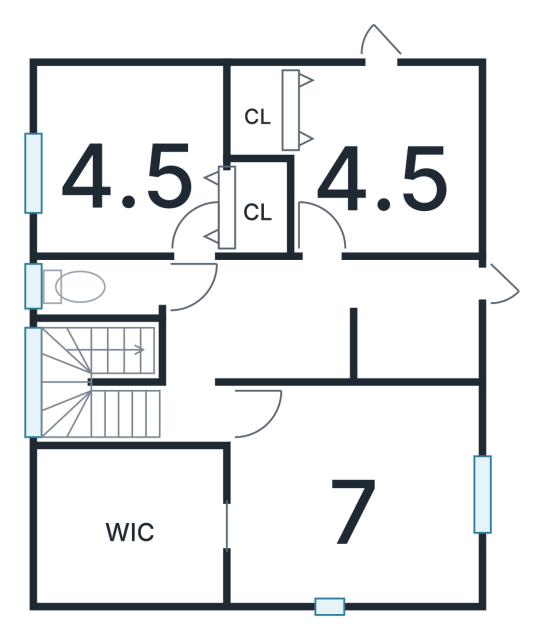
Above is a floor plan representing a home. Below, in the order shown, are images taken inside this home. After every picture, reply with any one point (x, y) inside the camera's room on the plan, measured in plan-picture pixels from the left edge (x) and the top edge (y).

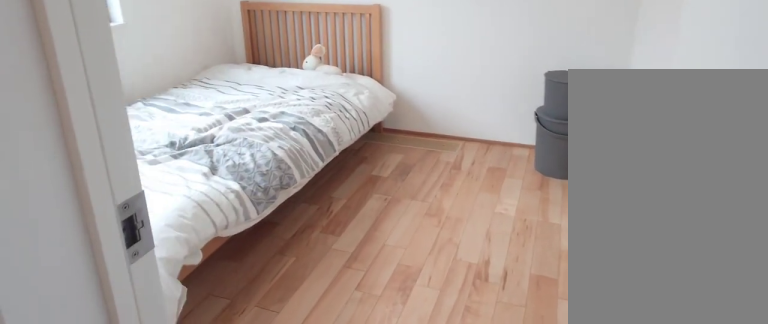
(131, 167)
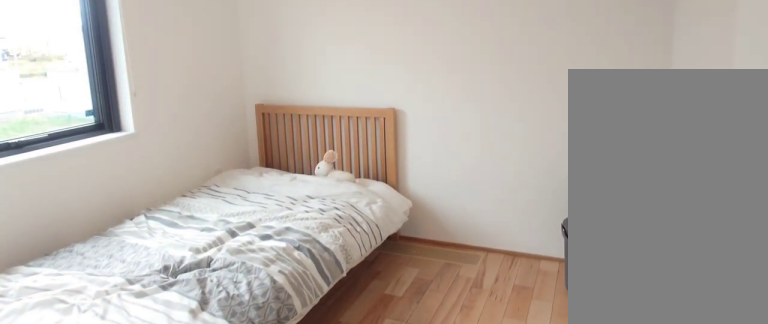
(131, 167)
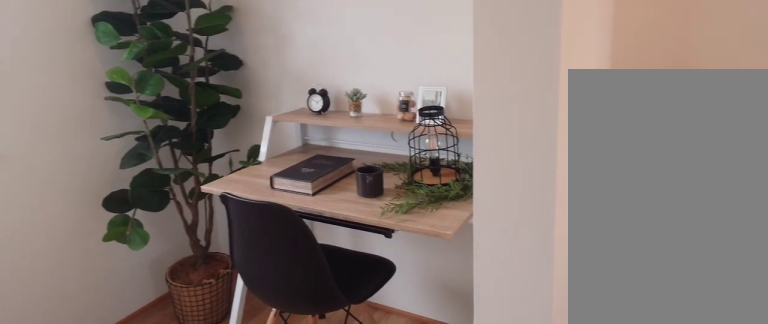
(337, 331)
